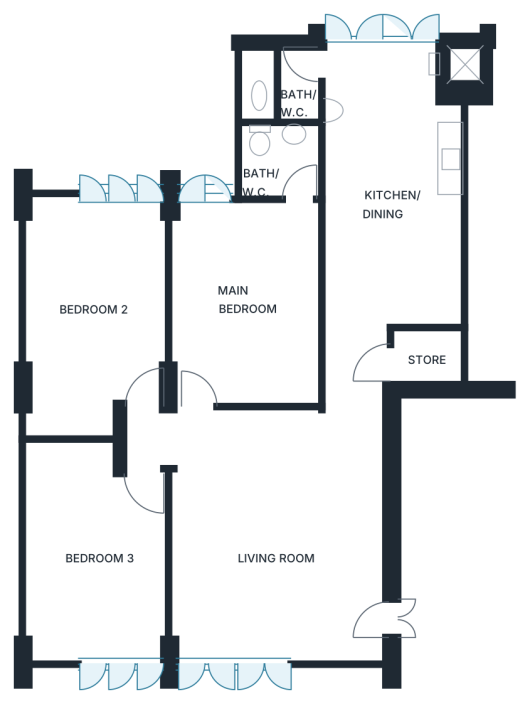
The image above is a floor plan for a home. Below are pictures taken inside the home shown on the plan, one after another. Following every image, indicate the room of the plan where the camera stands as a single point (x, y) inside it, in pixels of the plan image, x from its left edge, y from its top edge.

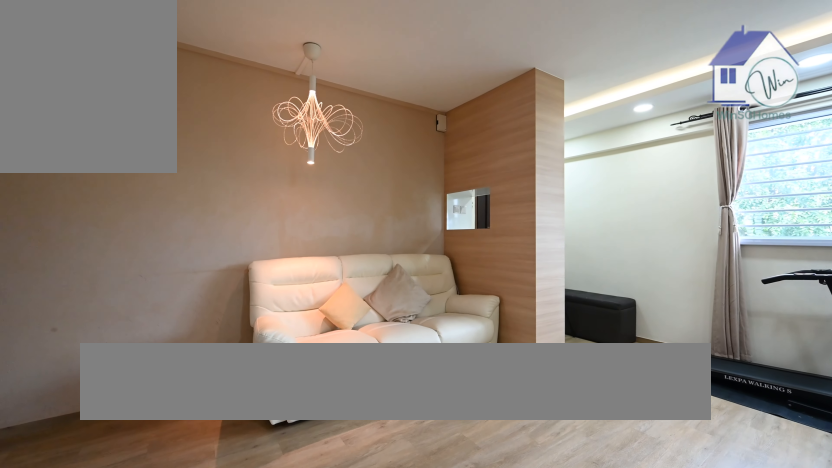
(281, 532)
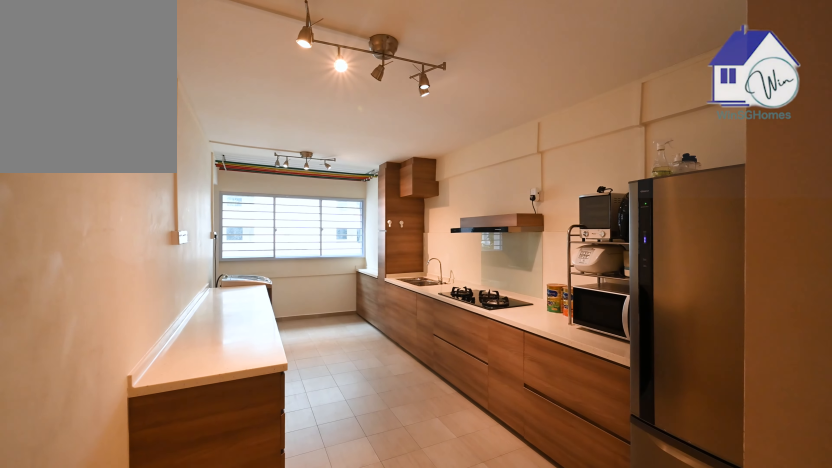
(392, 183)
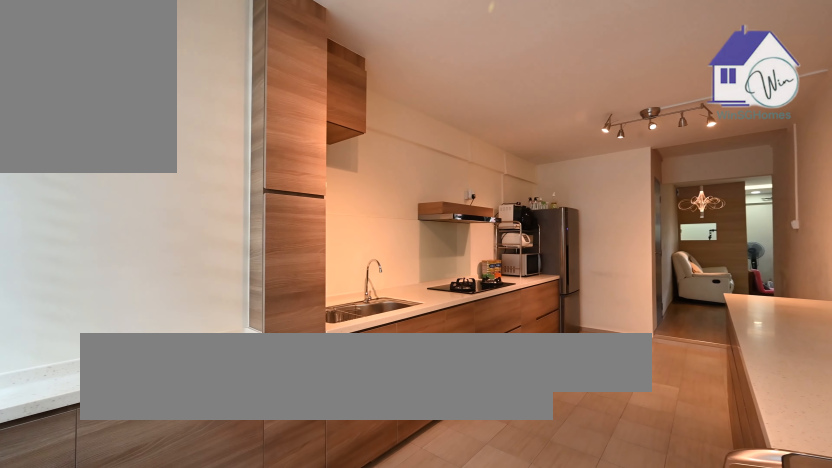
(390, 185)
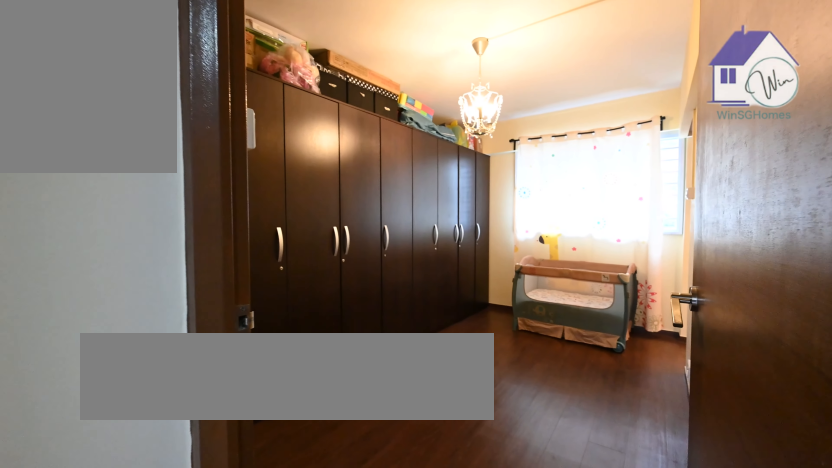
(96, 321)
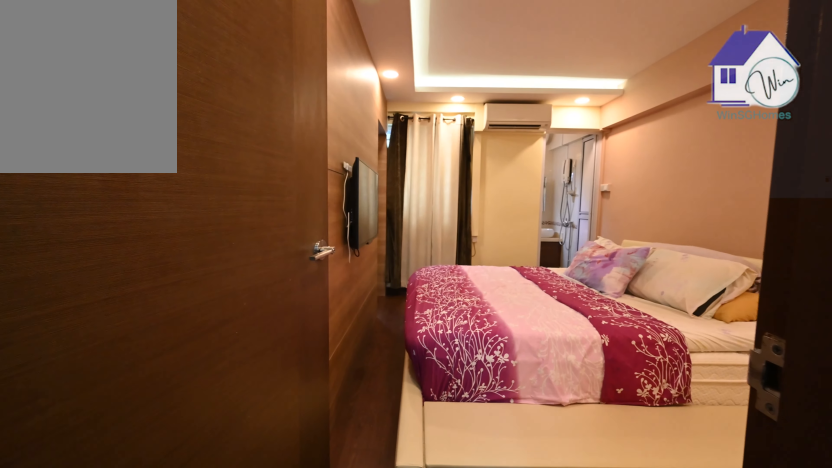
(245, 304)
